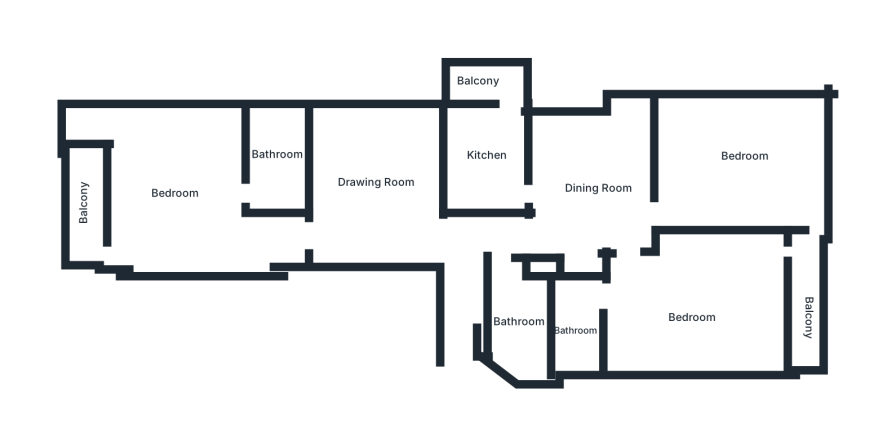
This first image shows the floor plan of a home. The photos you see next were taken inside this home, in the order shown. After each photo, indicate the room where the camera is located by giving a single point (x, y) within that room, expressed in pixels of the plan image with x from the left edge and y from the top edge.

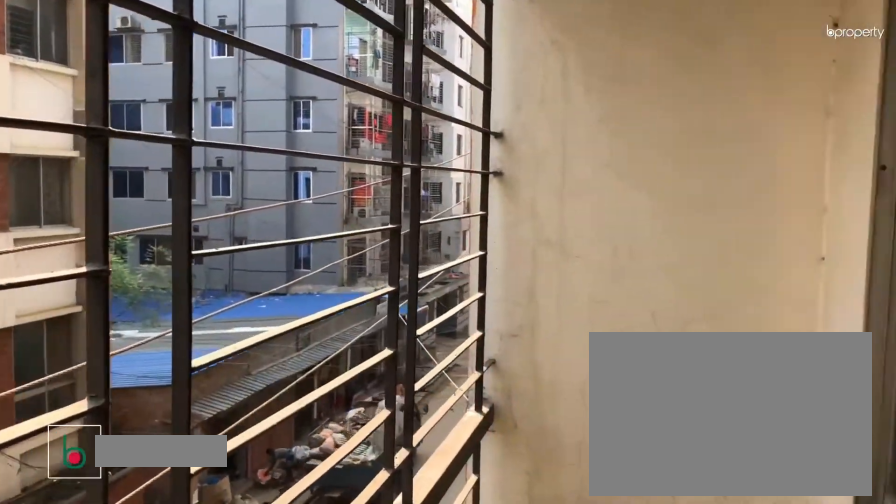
(86, 196)
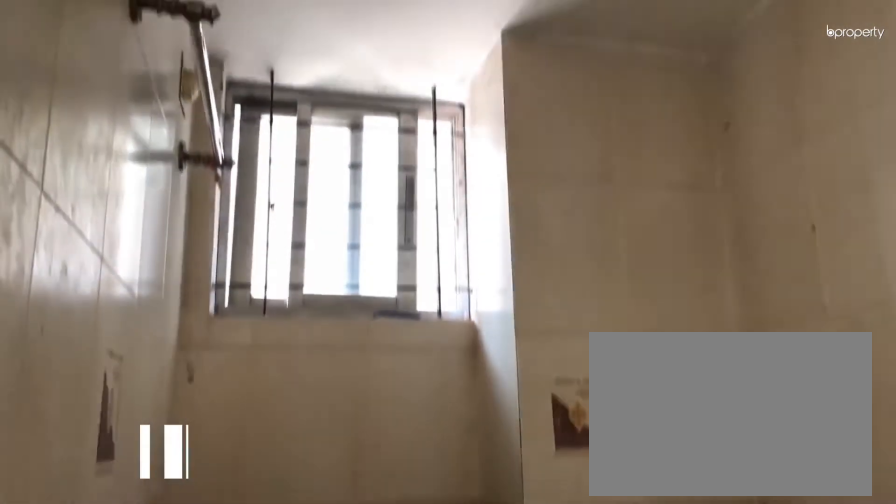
(275, 162)
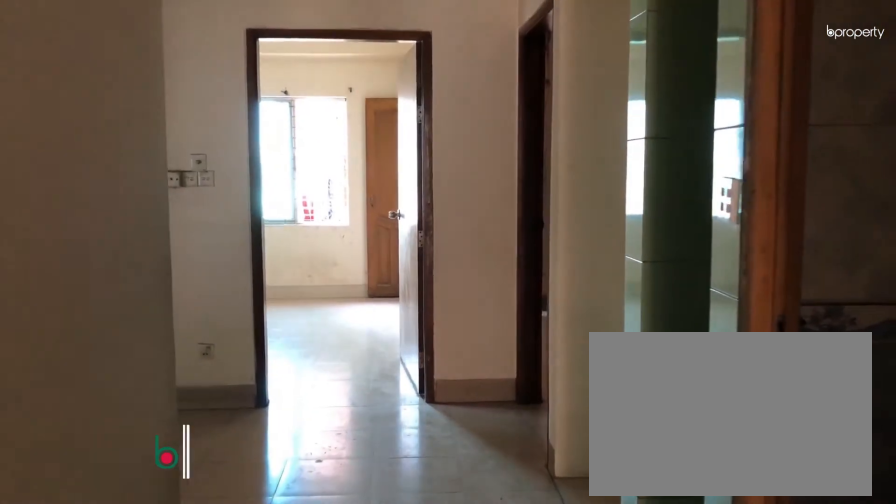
(586, 181)
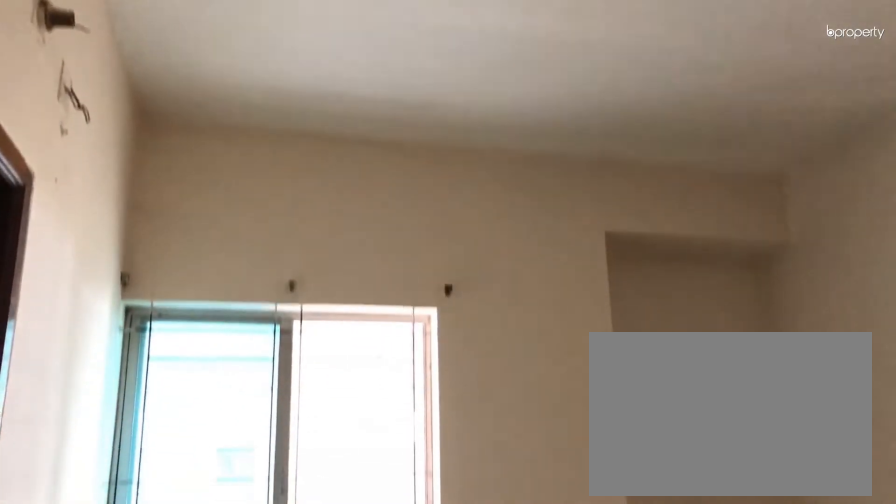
(586, 181)
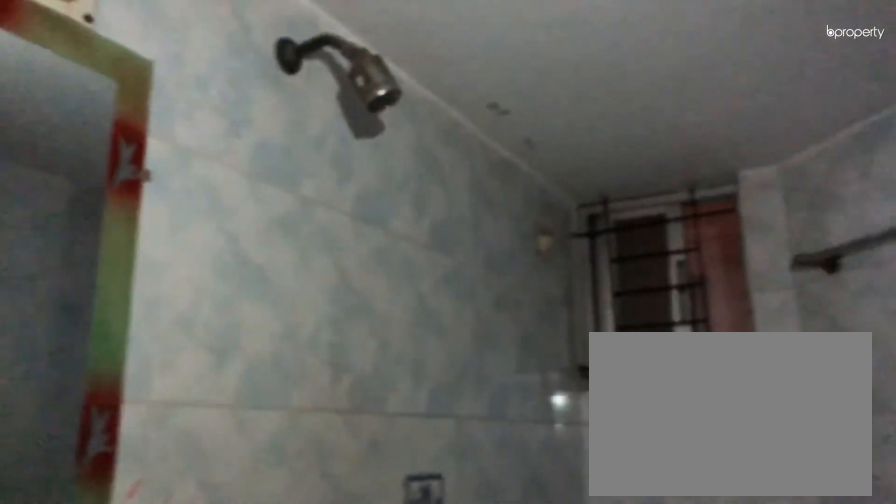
(517, 321)
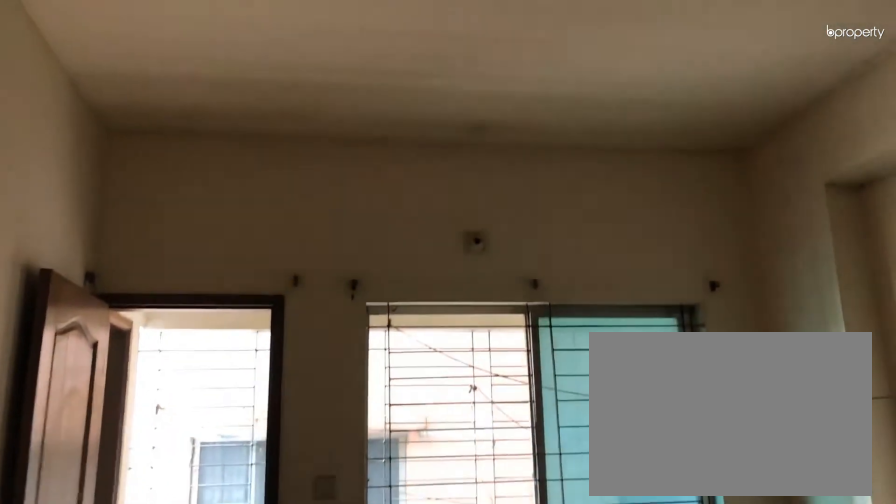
(706, 304)
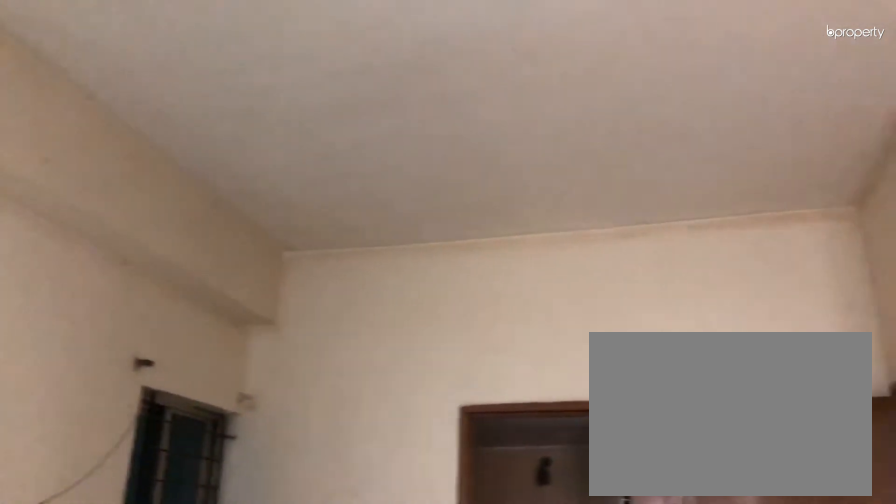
(706, 304)
